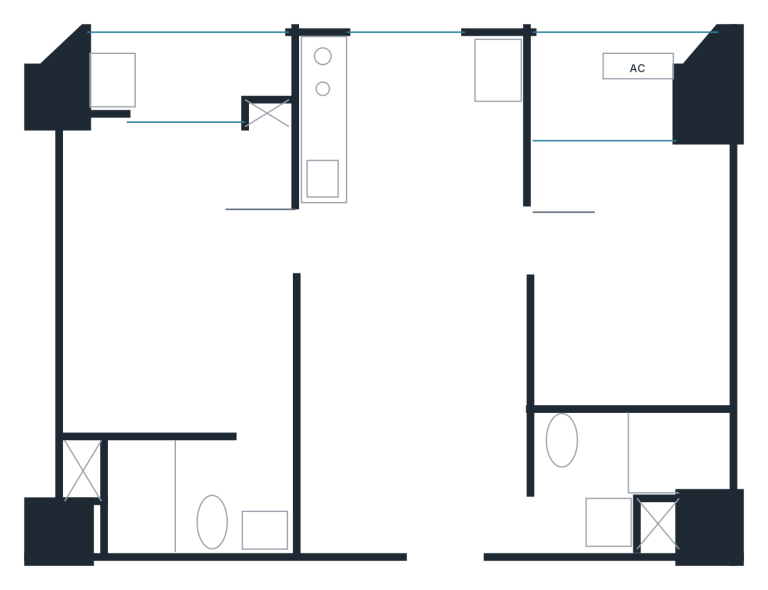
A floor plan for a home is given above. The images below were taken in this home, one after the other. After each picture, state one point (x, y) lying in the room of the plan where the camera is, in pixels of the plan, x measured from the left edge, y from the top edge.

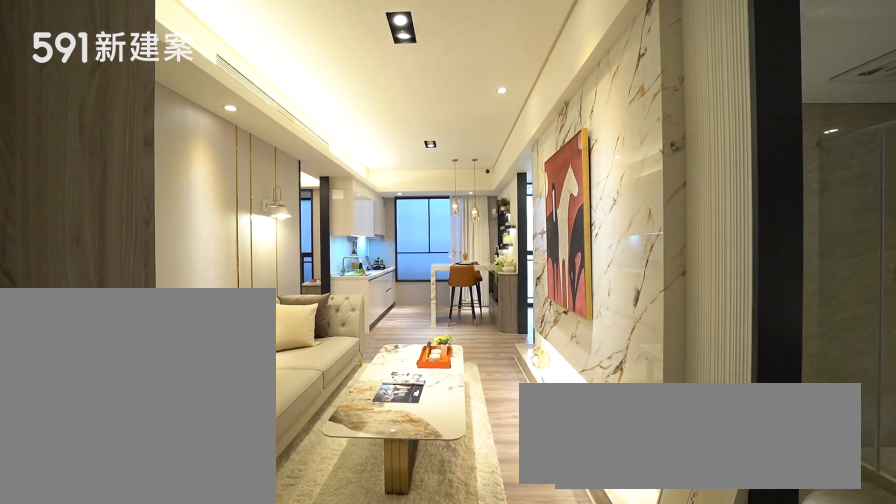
(442, 519)
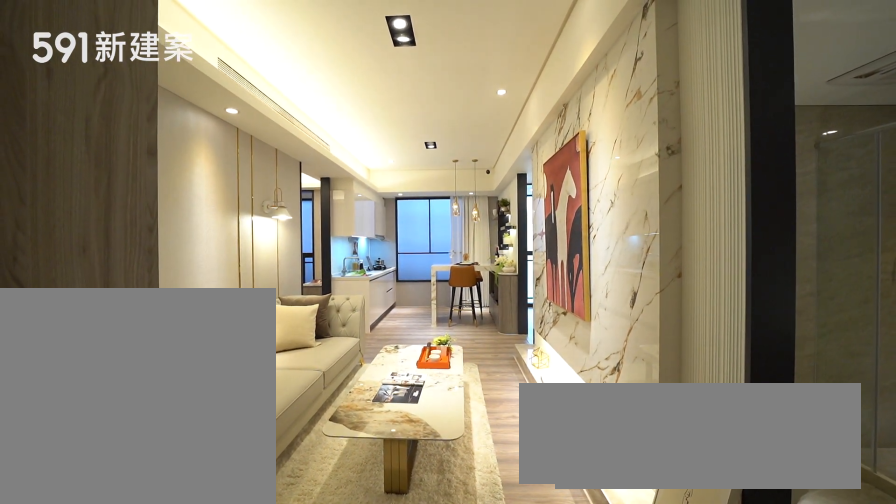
(442, 519)
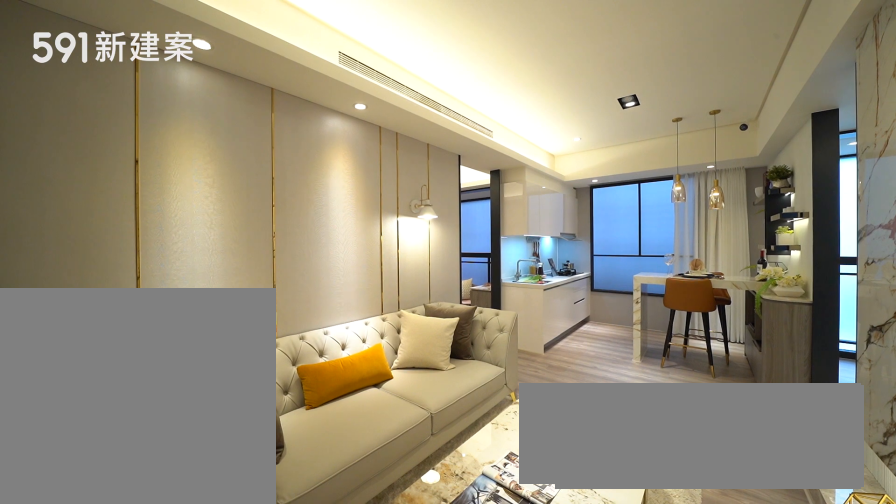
(412, 410)
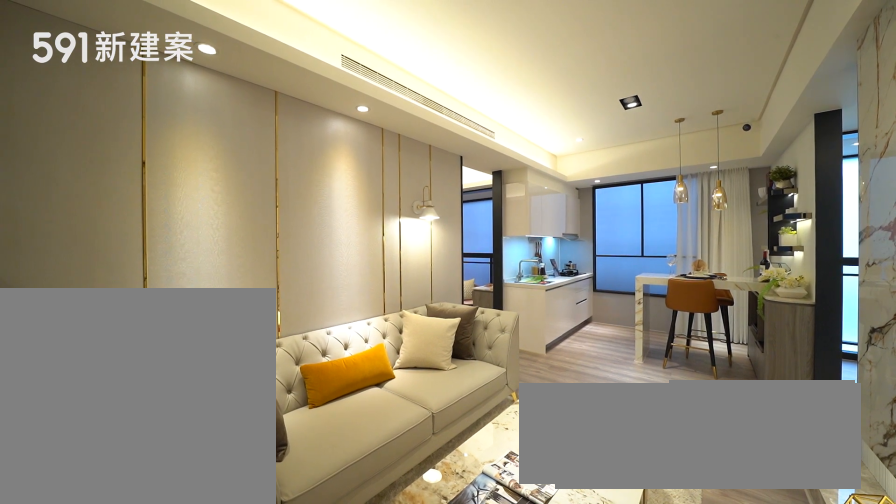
(412, 410)
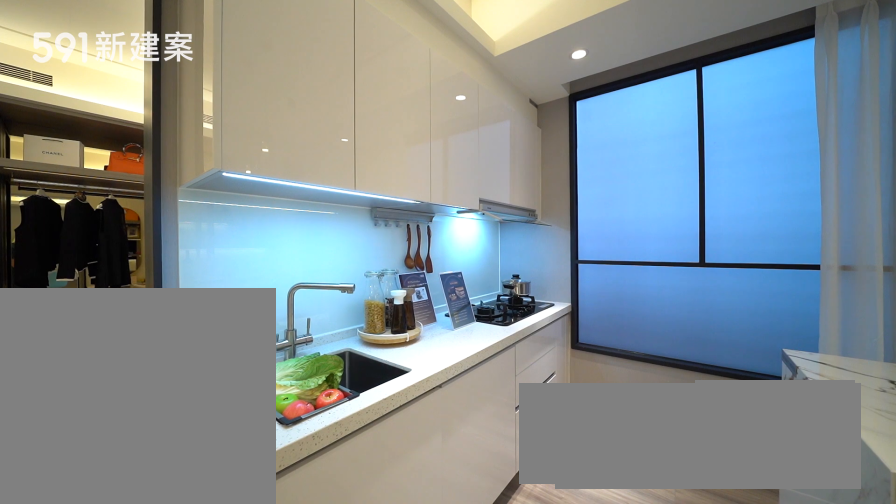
(339, 114)
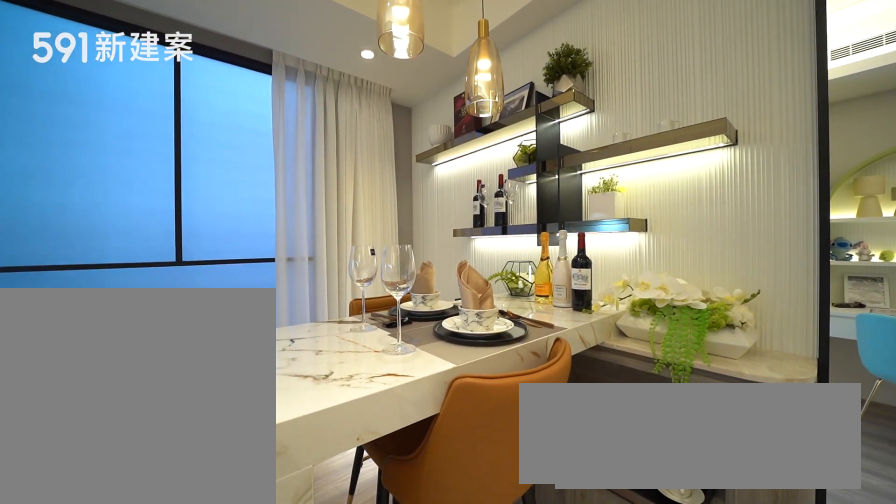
(462, 145)
